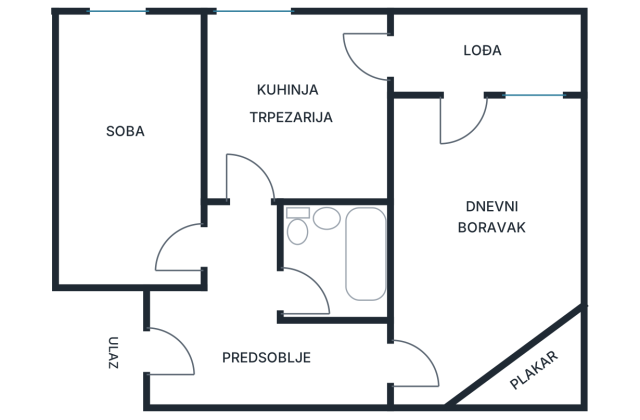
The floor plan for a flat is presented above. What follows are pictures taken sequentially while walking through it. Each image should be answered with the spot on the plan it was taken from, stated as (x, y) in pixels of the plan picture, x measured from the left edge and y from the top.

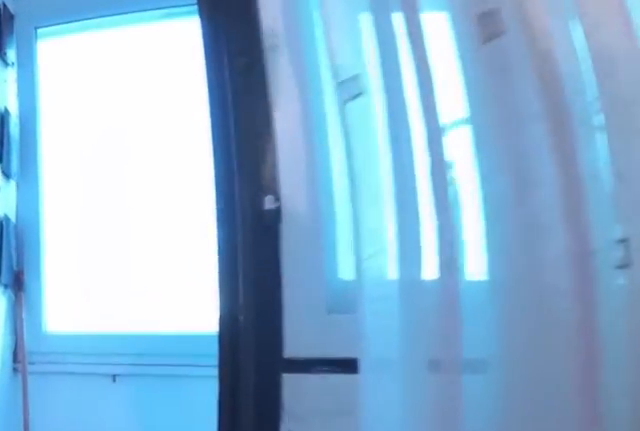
(451, 193)
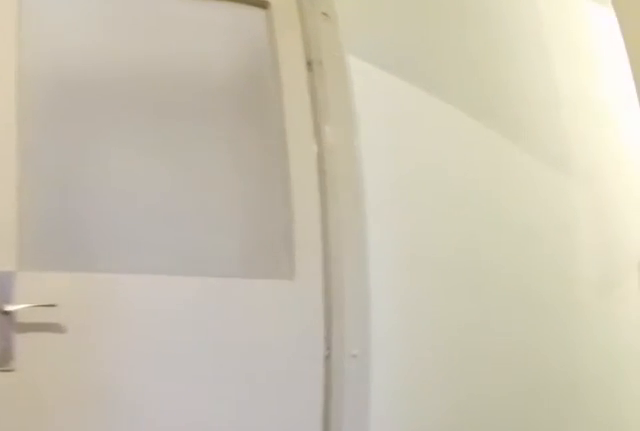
(430, 329)
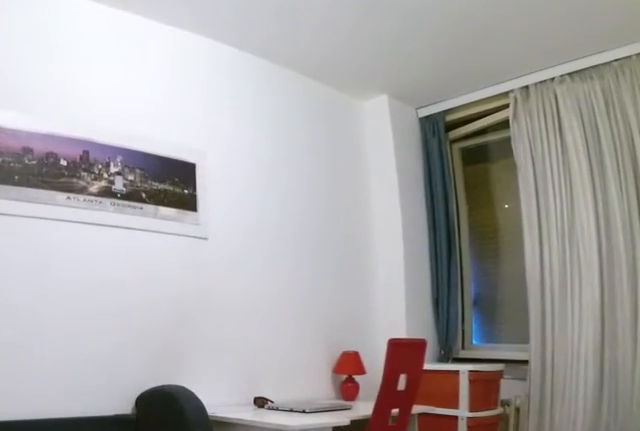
(199, 251)
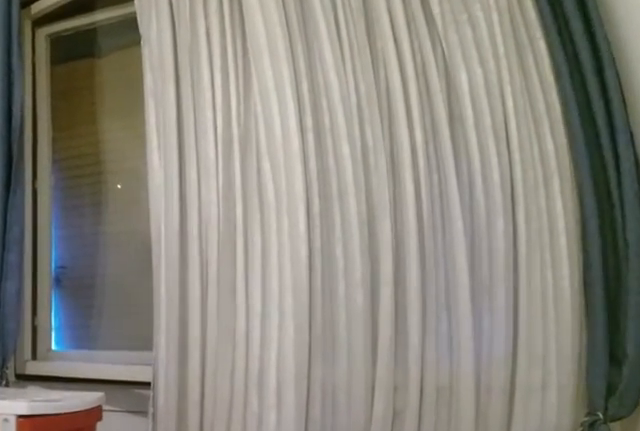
(140, 158)
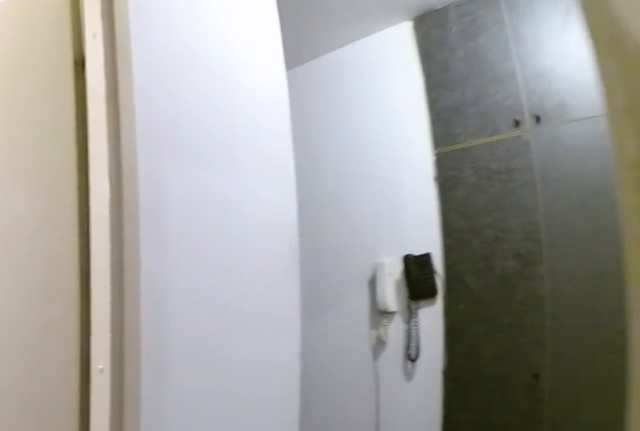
(199, 253)
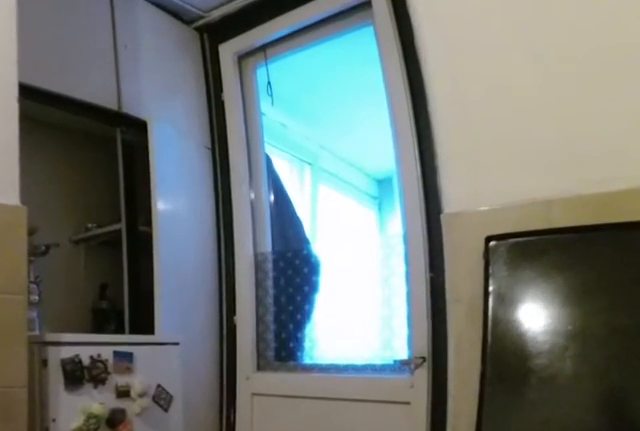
(284, 129)
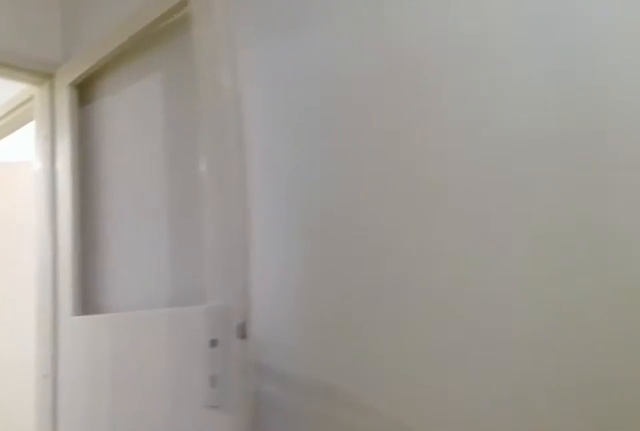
(271, 136)
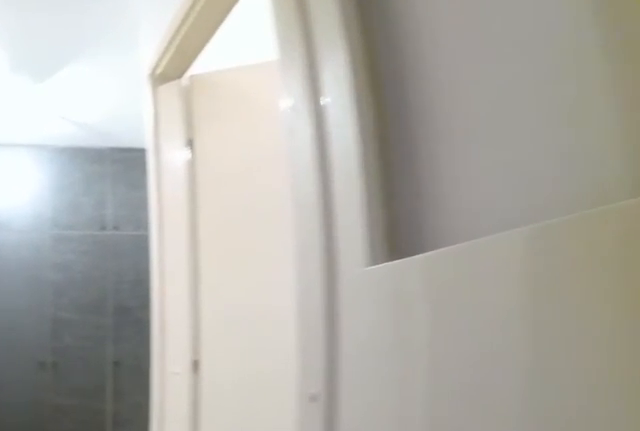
(245, 173)
